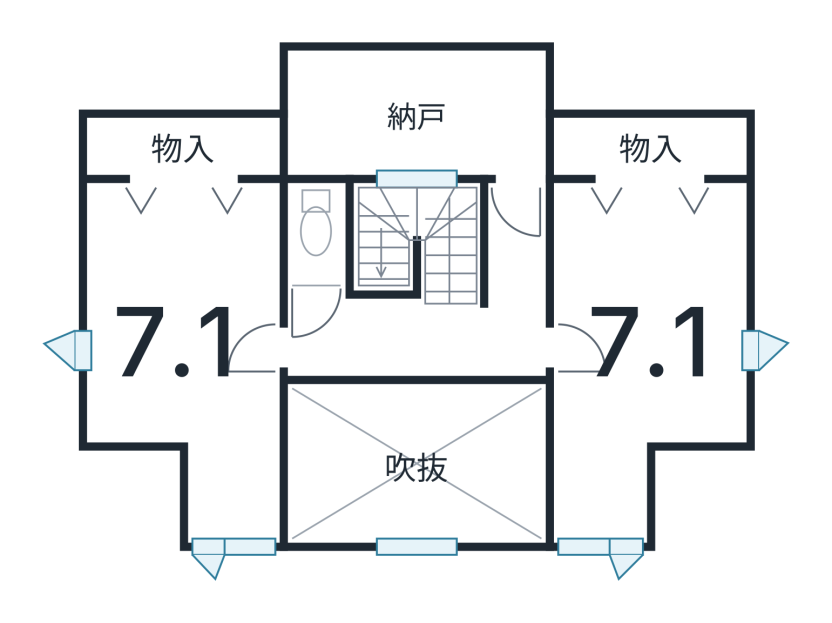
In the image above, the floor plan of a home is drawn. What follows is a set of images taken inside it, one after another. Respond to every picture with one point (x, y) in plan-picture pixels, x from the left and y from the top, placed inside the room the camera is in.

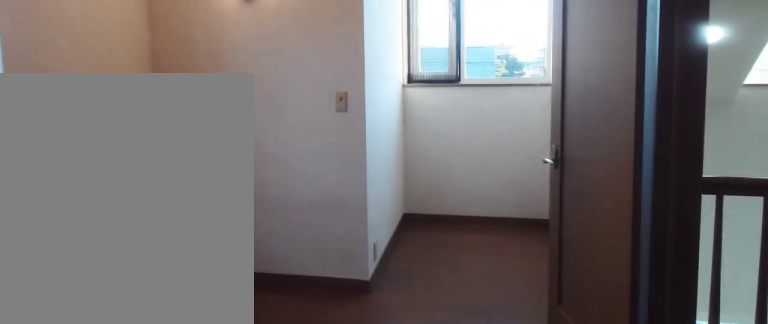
(650, 360)
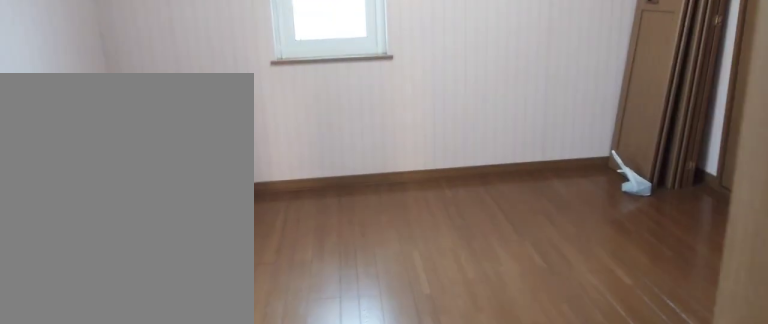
(172, 356)
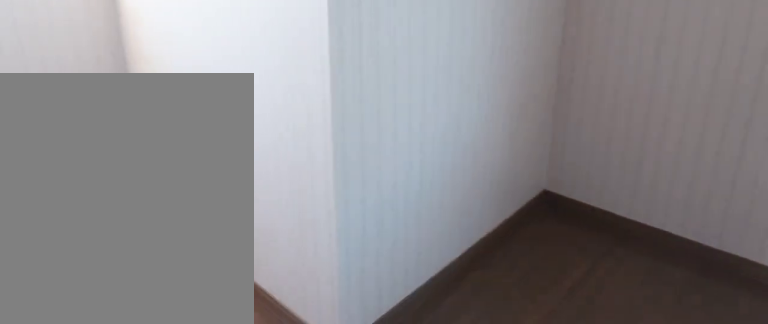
(172, 356)
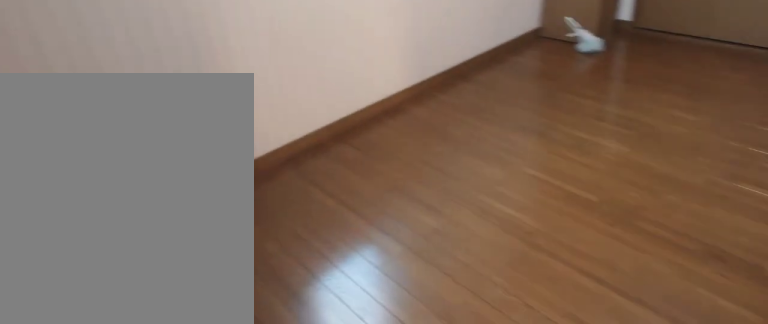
(172, 356)
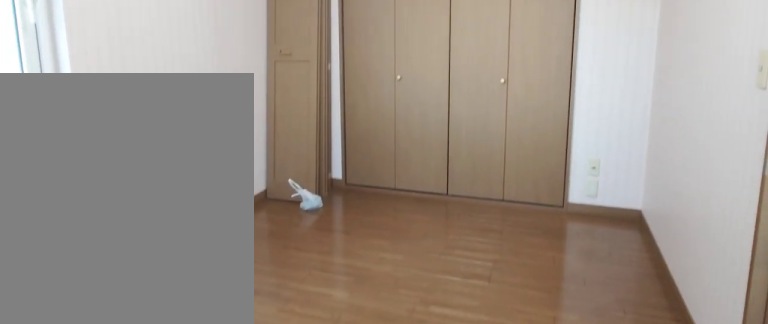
(172, 356)
